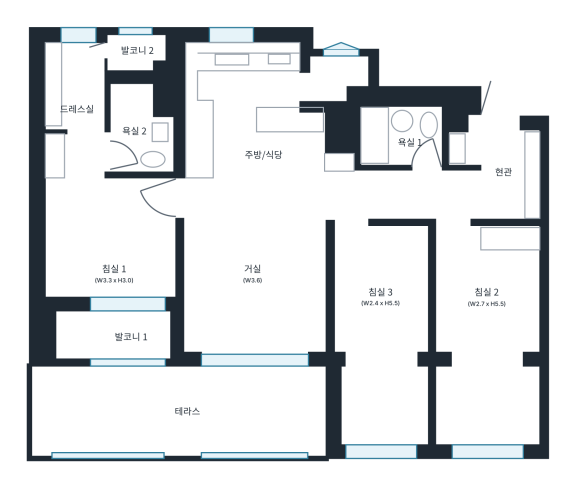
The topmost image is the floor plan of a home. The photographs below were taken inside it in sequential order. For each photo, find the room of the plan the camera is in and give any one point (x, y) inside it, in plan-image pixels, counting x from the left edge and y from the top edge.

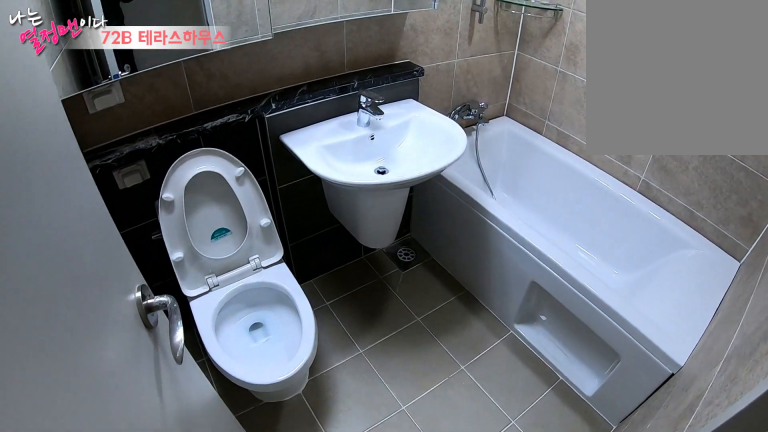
(405, 137)
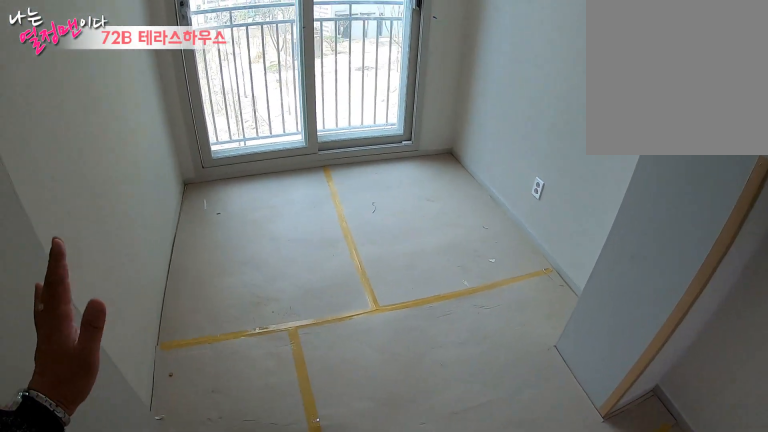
(382, 302)
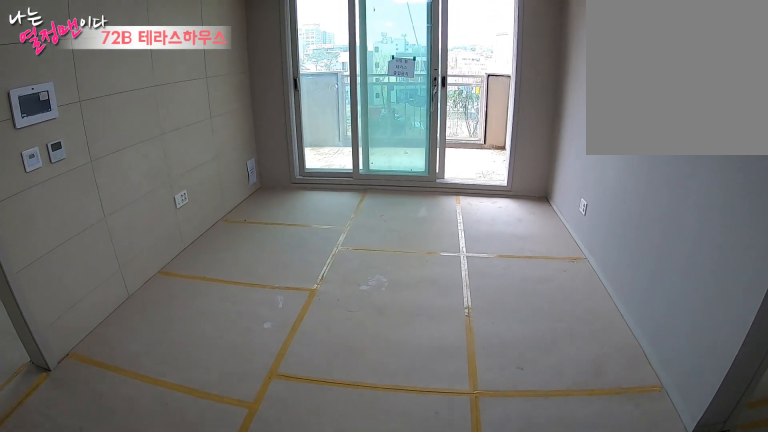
(250, 278)
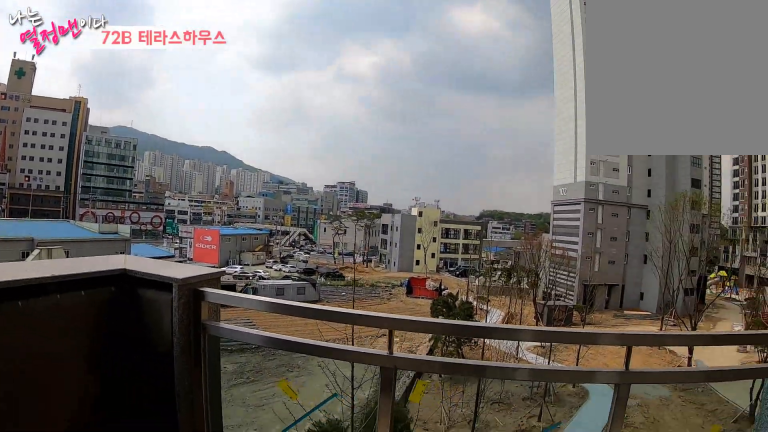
(184, 410)
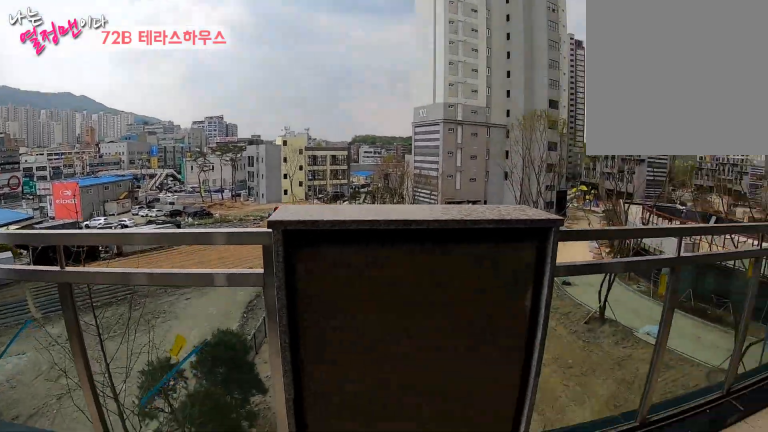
(184, 411)
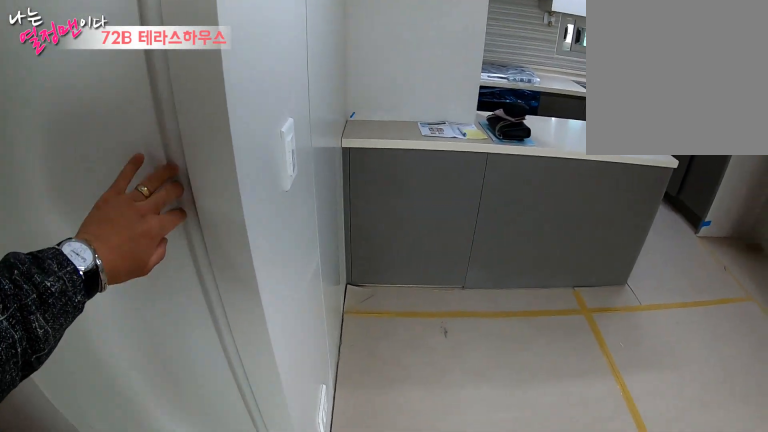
(258, 154)
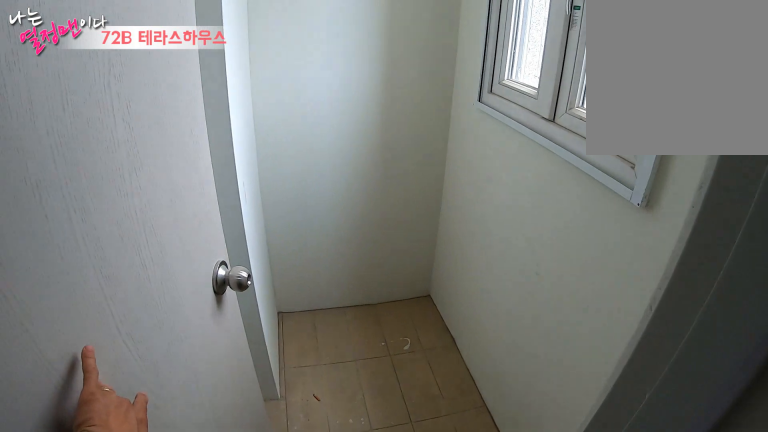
(258, 154)
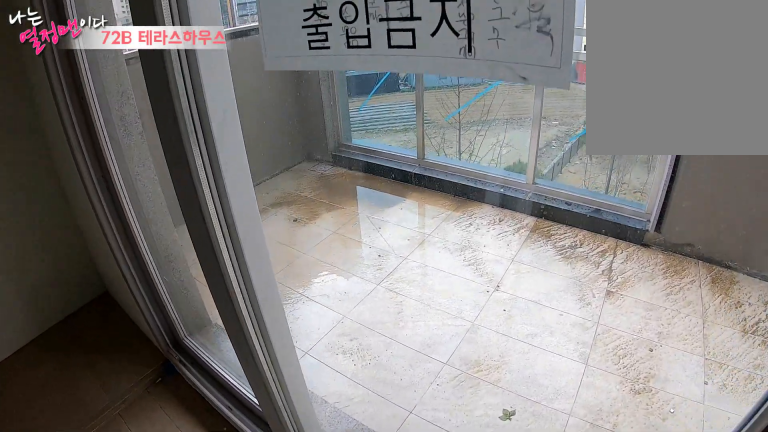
(114, 275)
